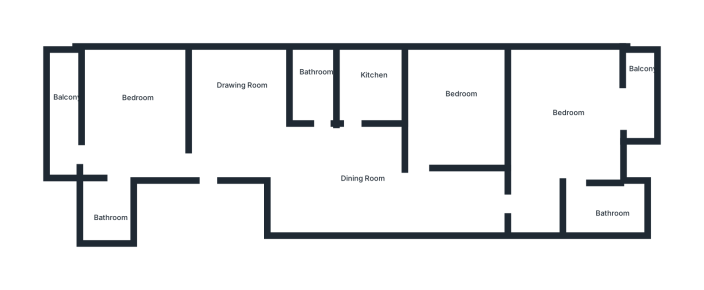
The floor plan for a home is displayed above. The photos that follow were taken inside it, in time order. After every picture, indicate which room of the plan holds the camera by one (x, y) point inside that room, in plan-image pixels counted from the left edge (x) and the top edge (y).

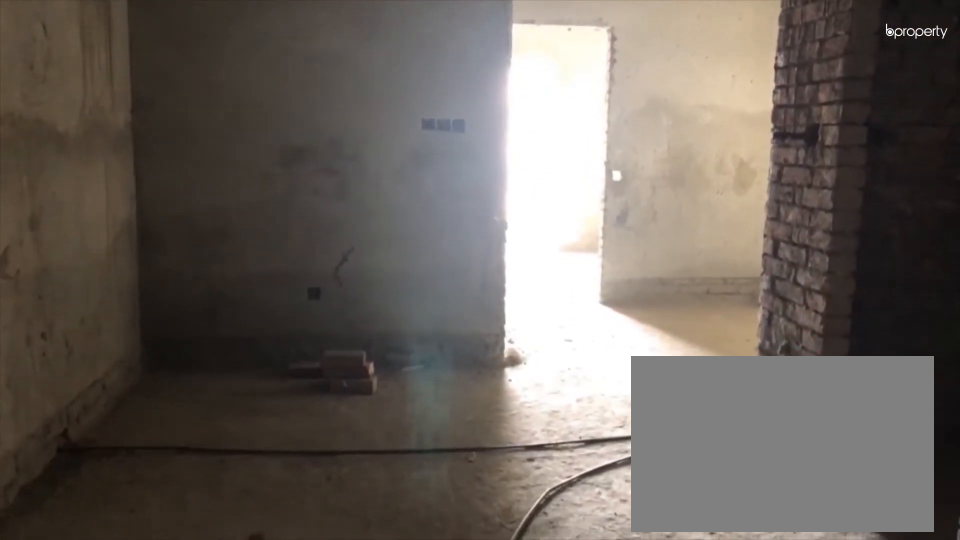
(341, 158)
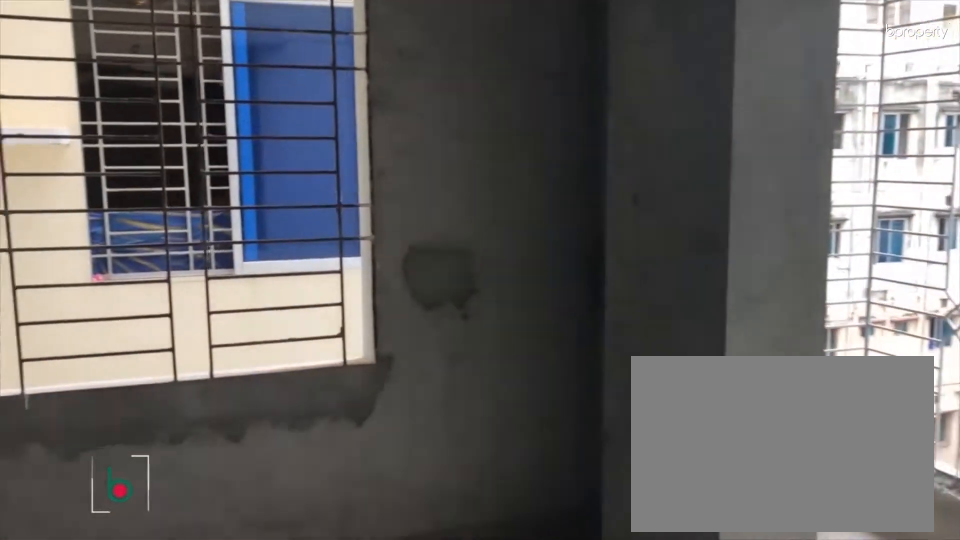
(559, 102)
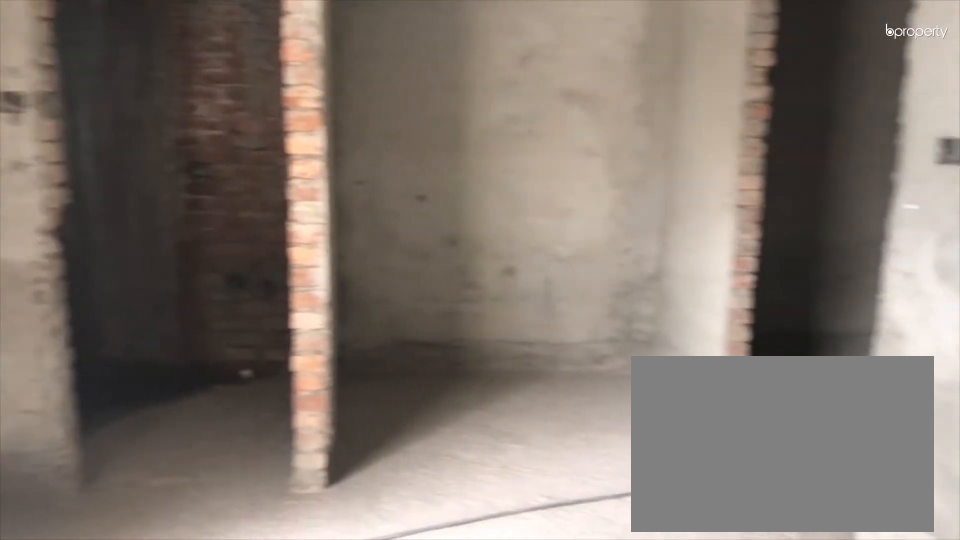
(559, 102)
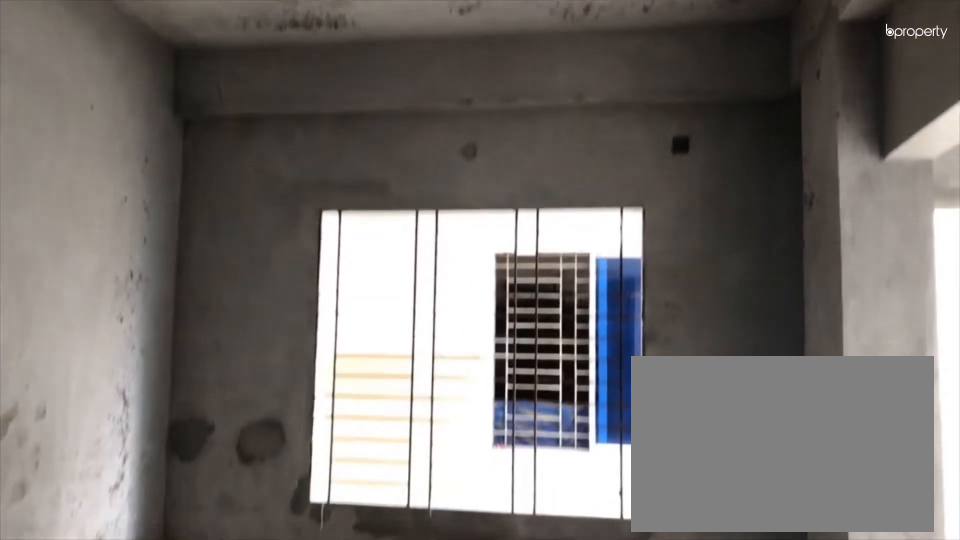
(559, 102)
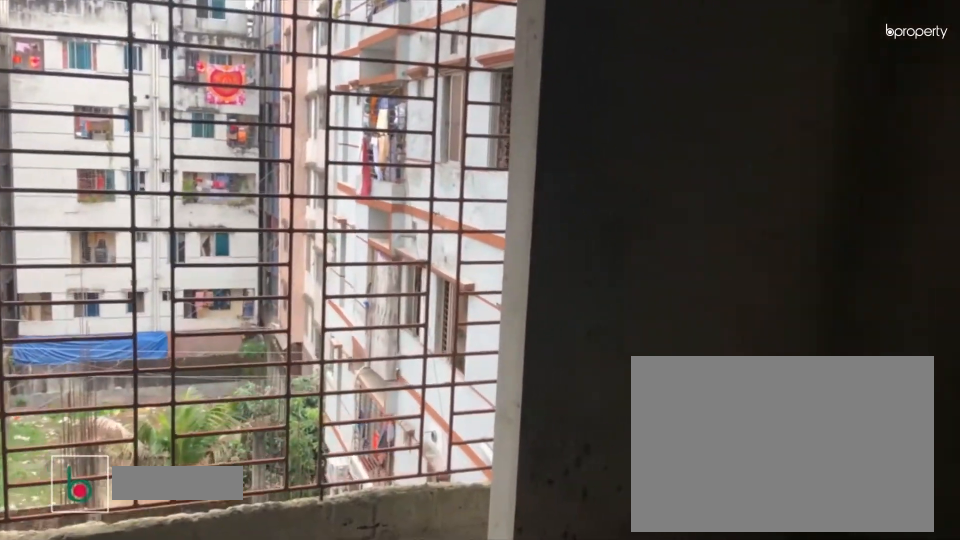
(121, 106)
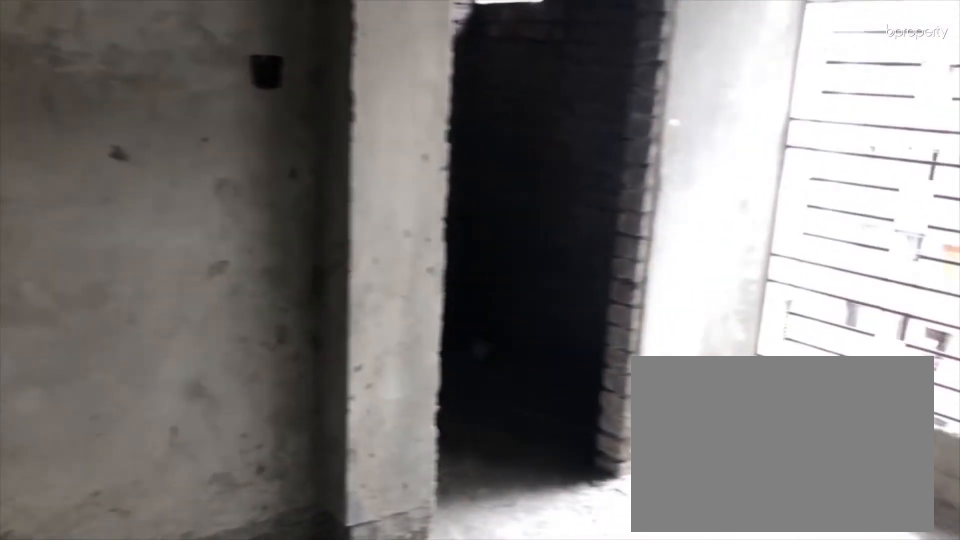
(121, 106)
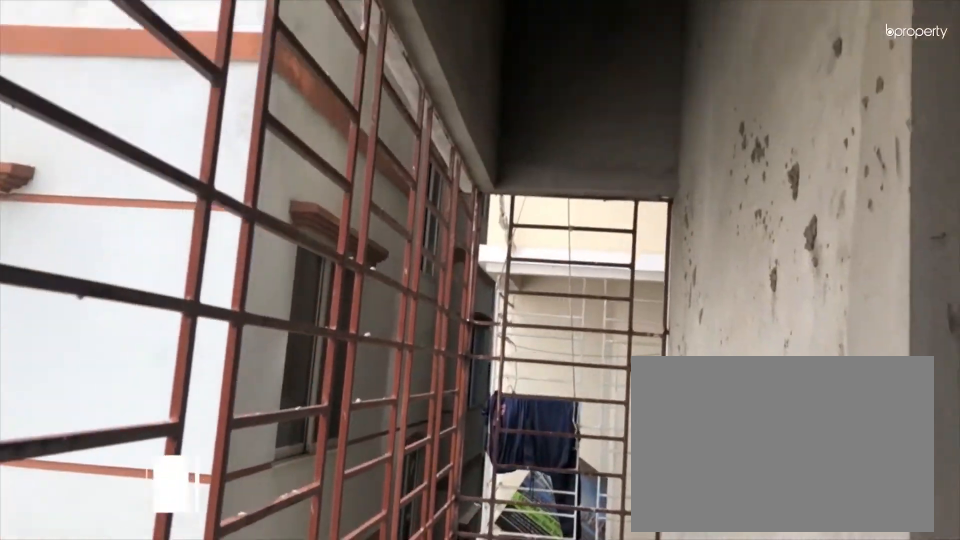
(63, 113)
